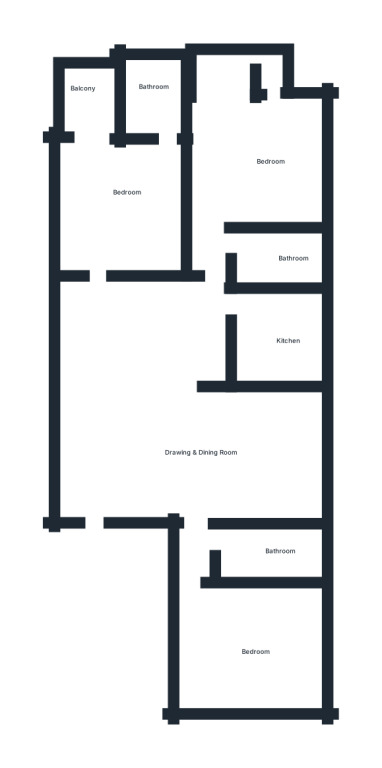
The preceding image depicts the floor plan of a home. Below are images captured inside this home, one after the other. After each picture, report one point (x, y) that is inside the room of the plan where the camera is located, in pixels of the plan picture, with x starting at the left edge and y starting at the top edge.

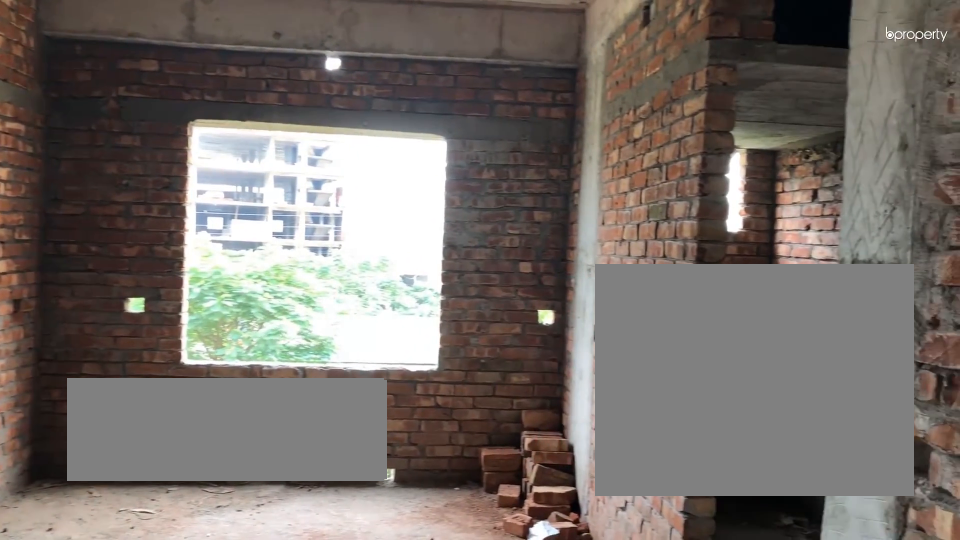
(250, 457)
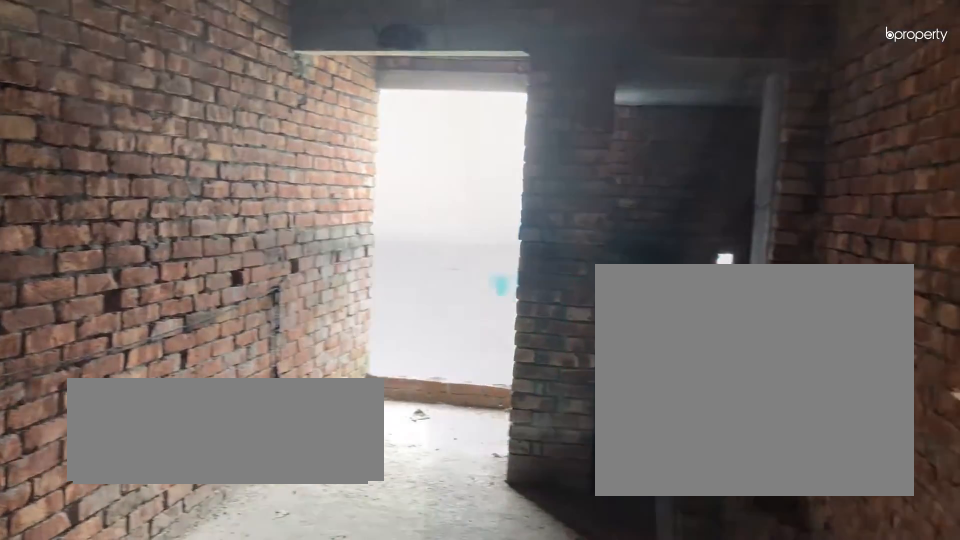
(121, 189)
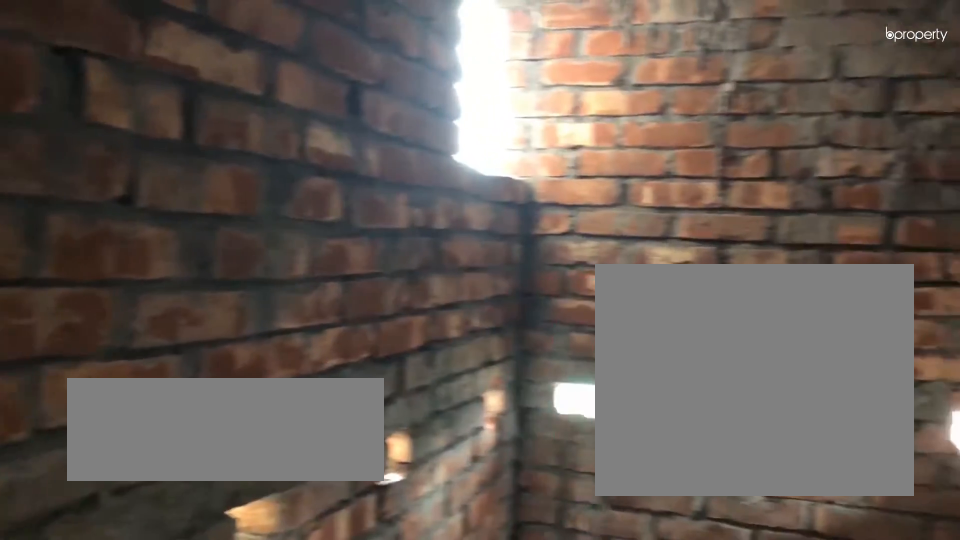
(155, 95)
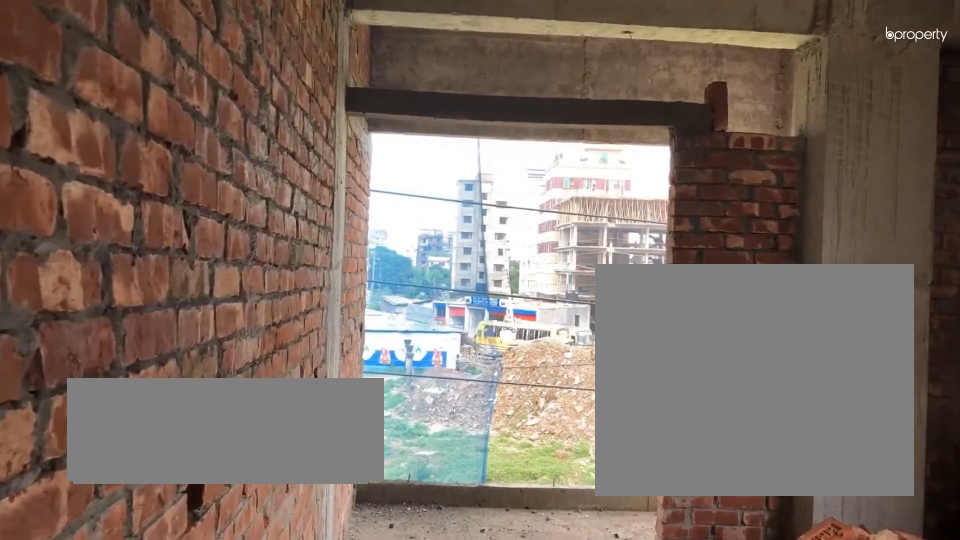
(251, 172)
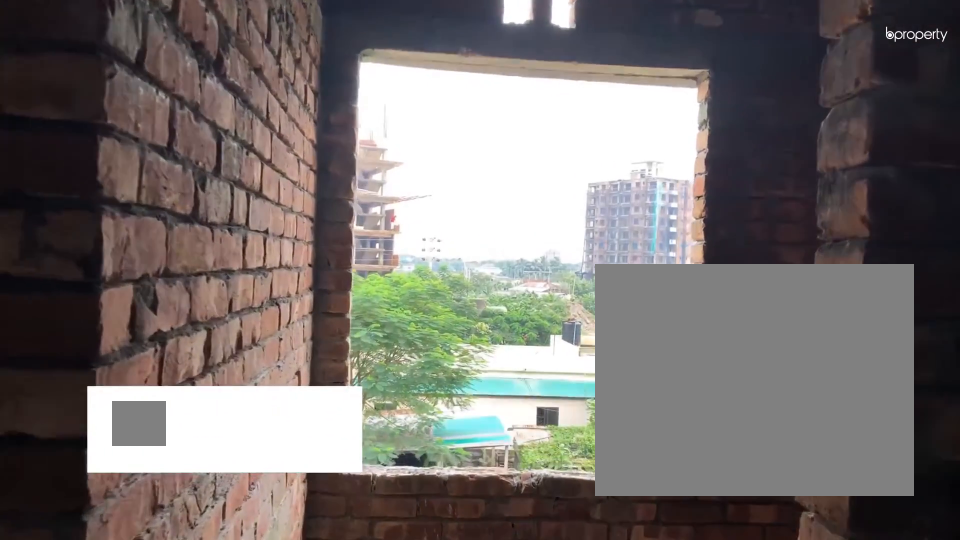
(277, 336)
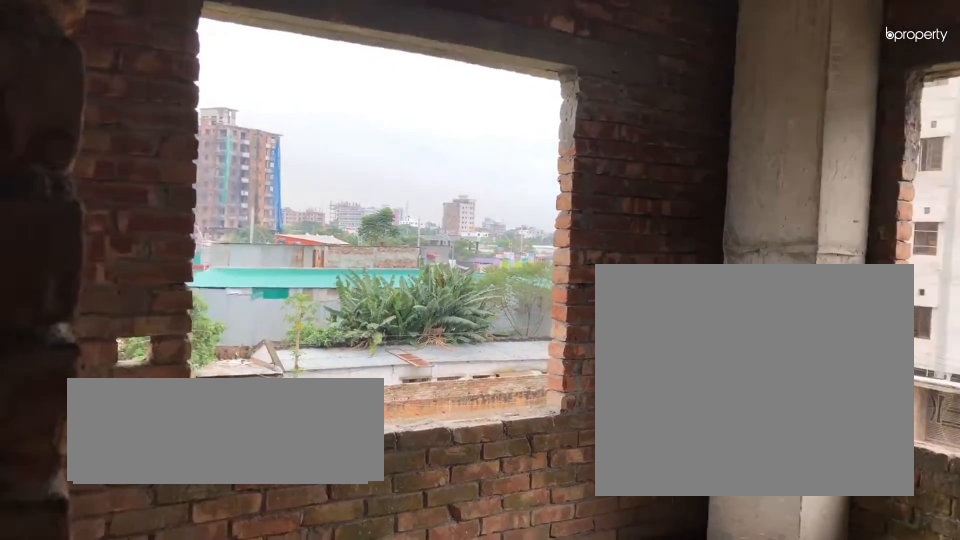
(249, 641)
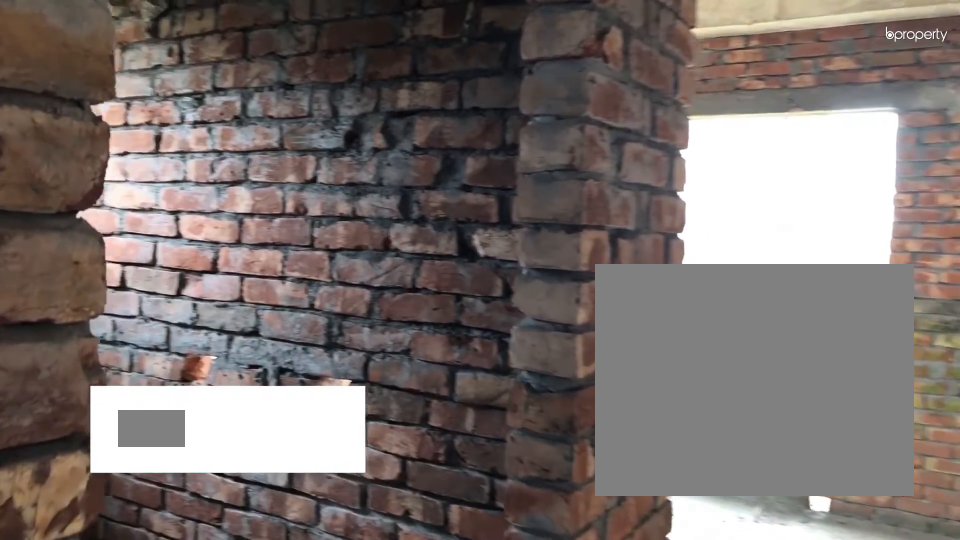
(246, 538)
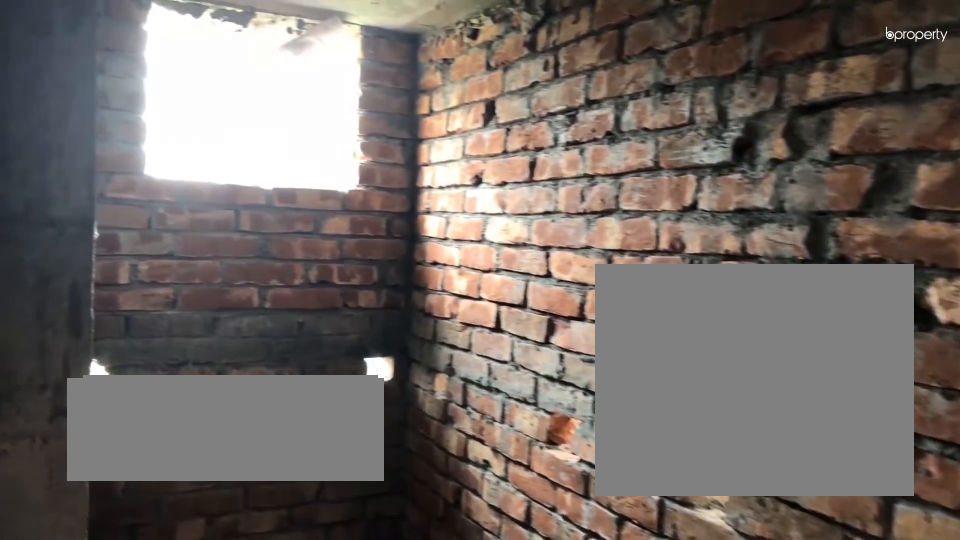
(246, 538)
